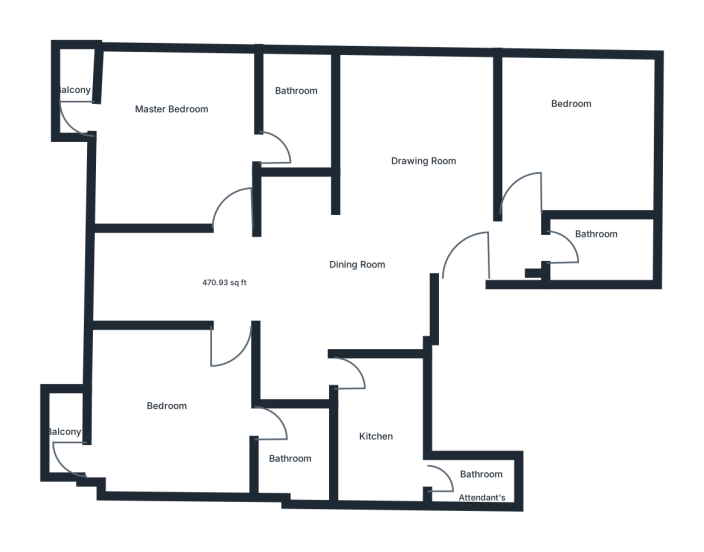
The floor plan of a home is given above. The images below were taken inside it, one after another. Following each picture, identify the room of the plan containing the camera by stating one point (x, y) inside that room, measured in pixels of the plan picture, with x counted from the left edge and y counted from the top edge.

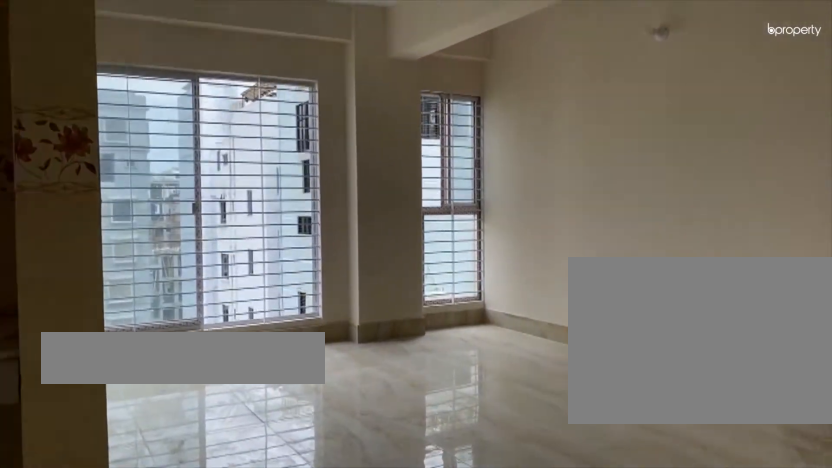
(397, 223)
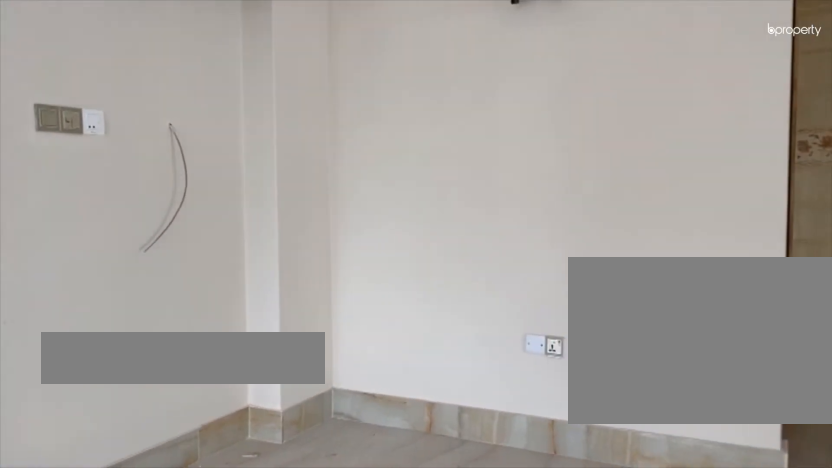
(397, 223)
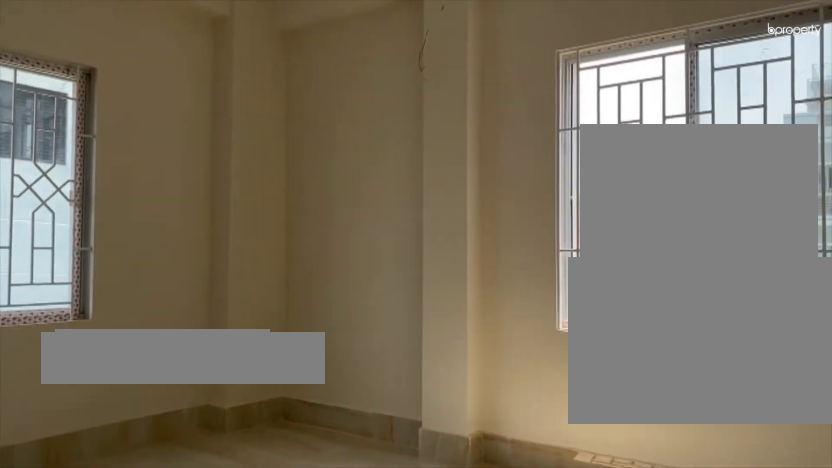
(587, 140)
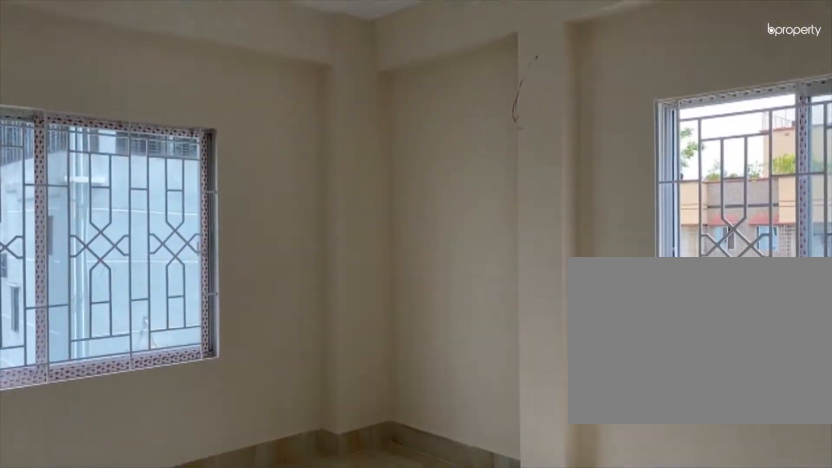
(587, 140)
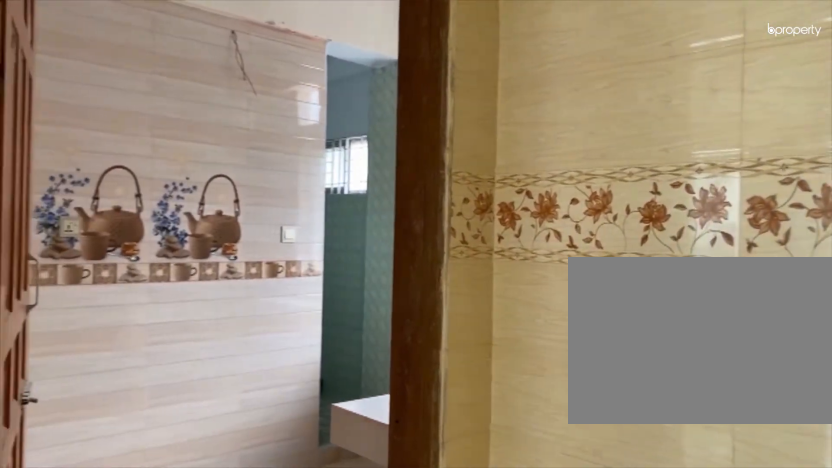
(378, 438)
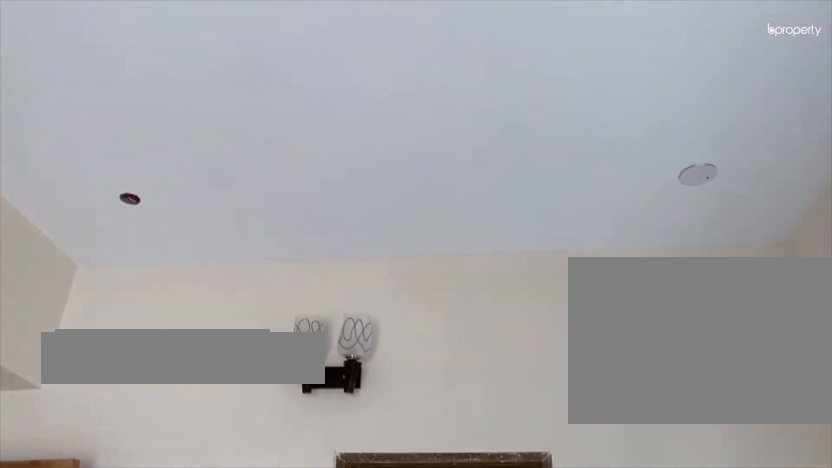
(175, 405)
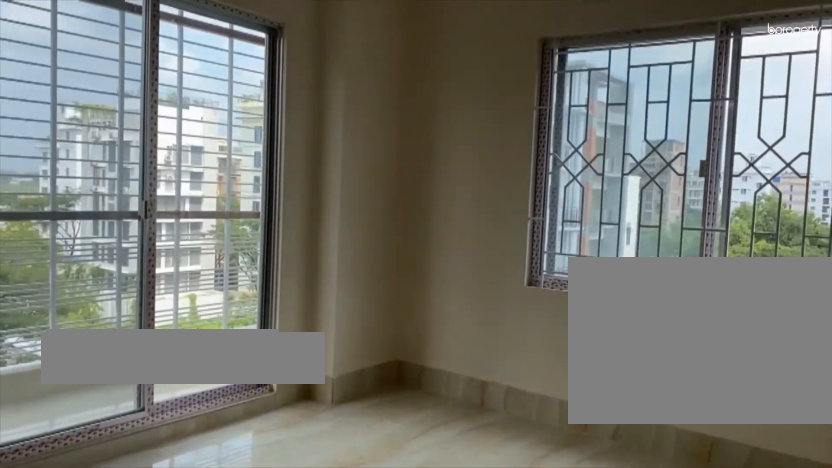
(174, 140)
